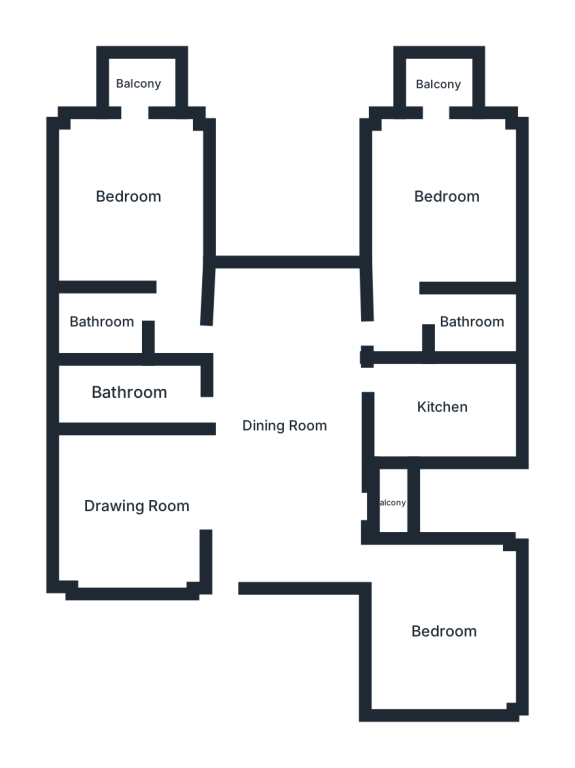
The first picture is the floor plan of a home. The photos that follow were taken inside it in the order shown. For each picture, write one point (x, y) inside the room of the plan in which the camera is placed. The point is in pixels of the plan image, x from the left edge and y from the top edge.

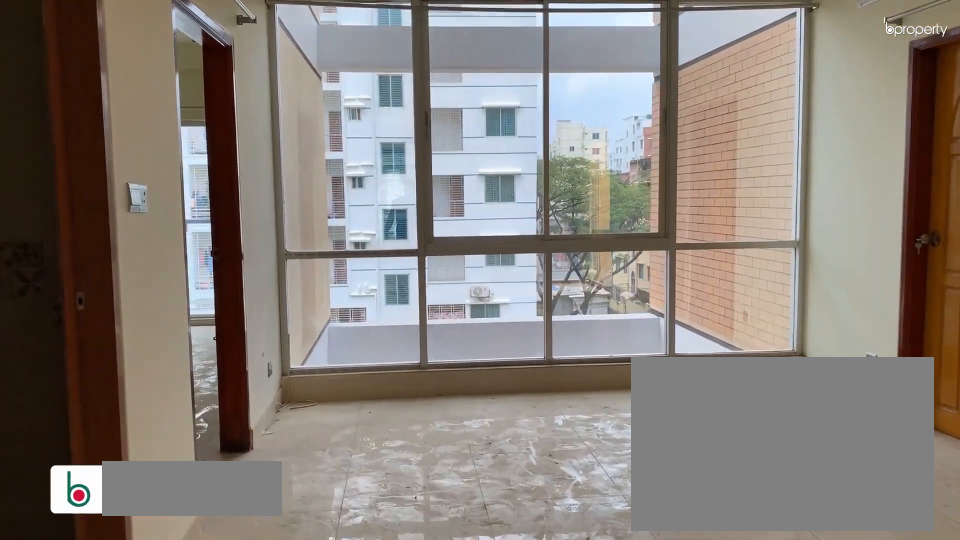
(281, 423)
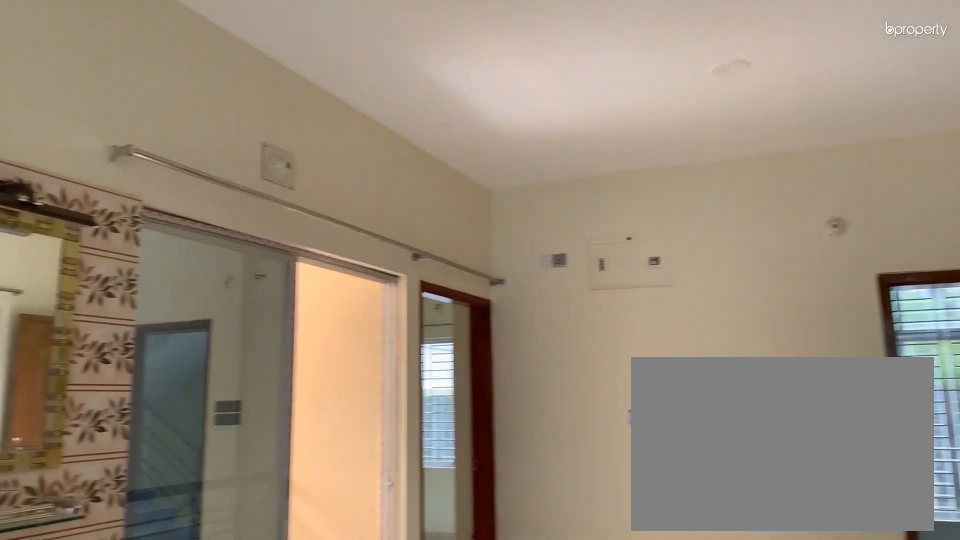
(281, 423)
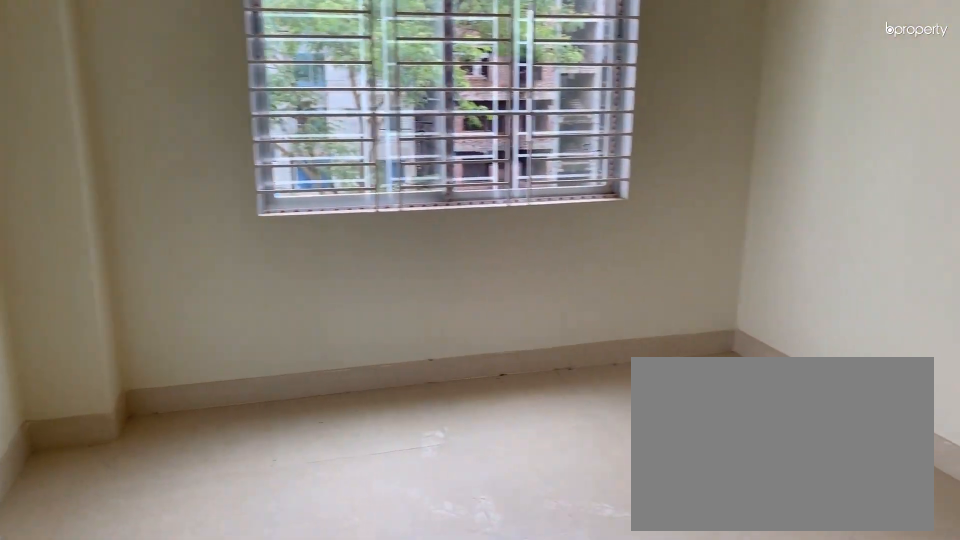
(444, 628)
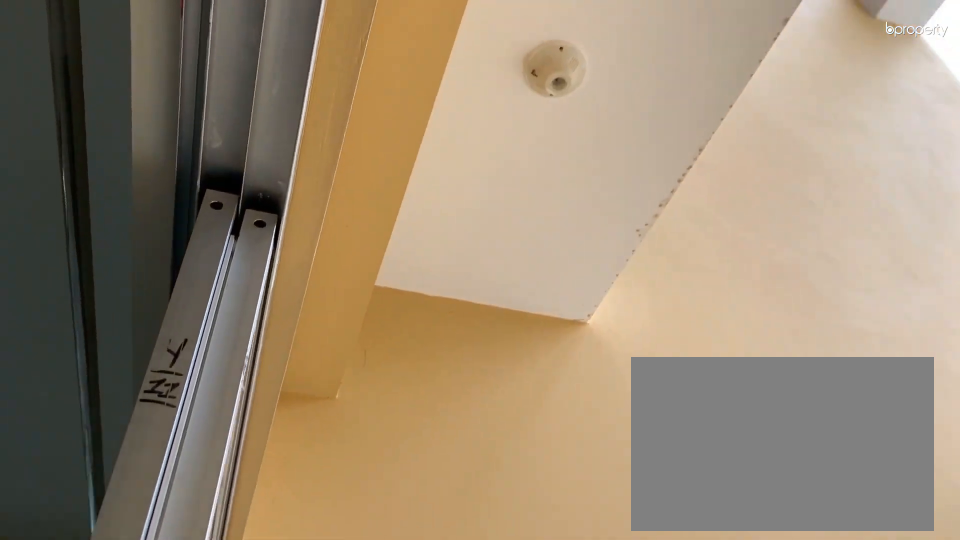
(387, 504)
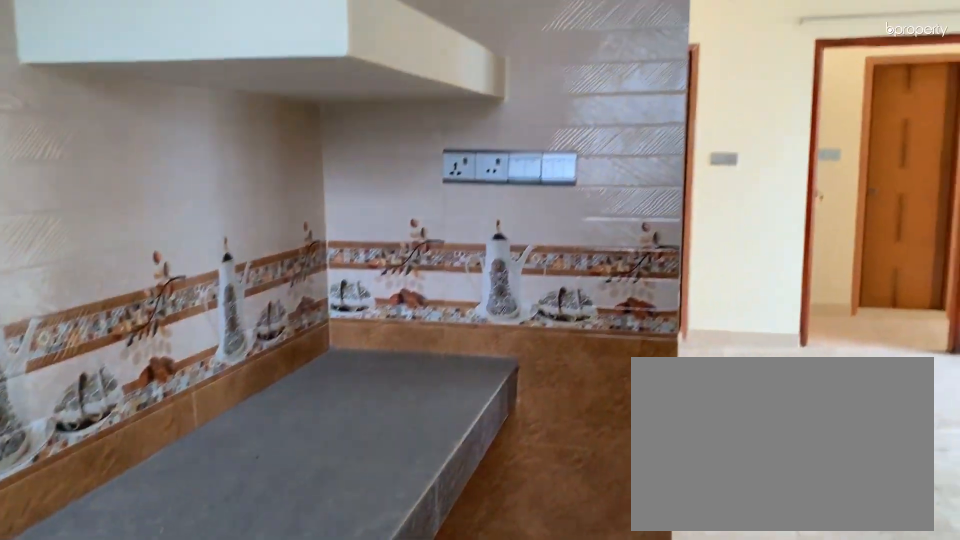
(436, 407)
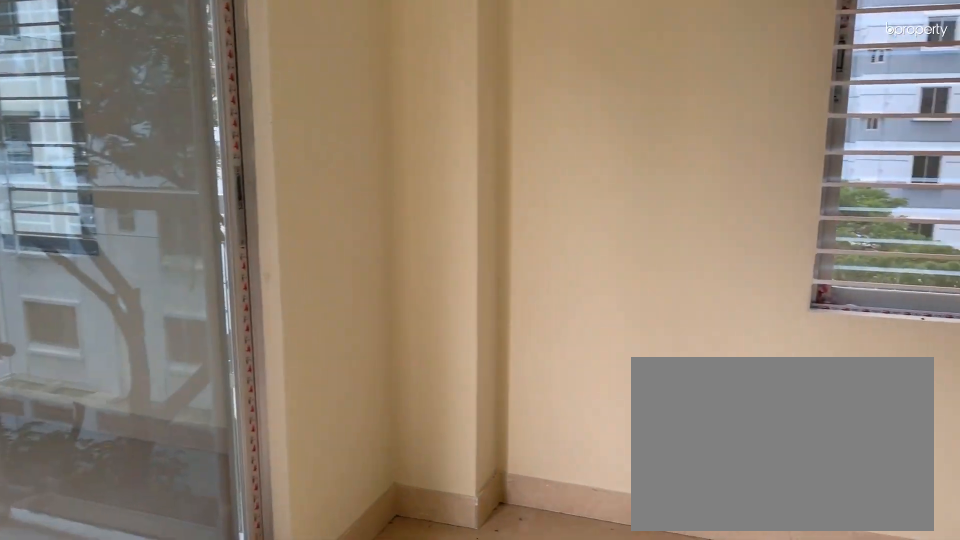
(444, 198)
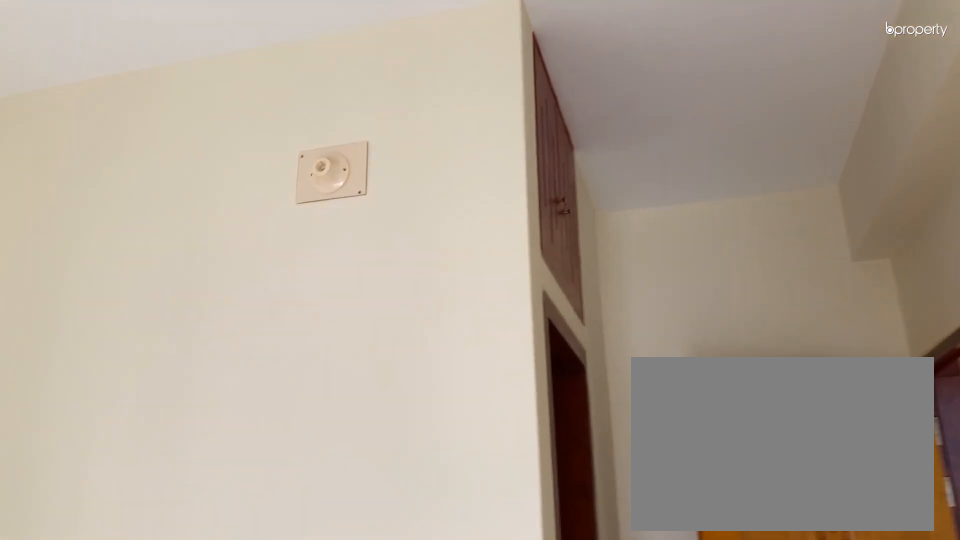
(444, 198)
